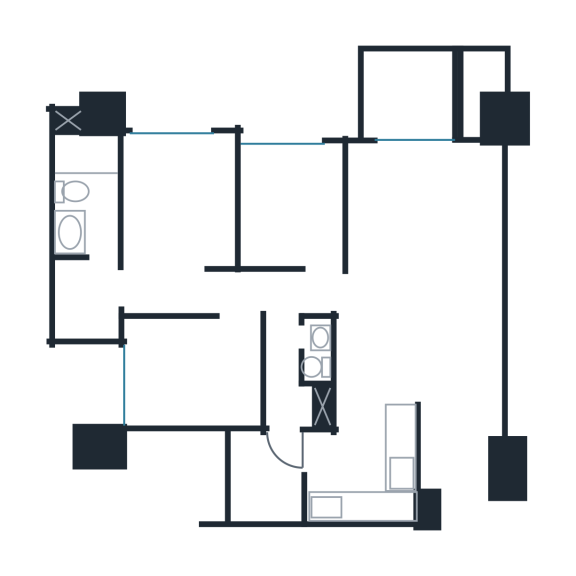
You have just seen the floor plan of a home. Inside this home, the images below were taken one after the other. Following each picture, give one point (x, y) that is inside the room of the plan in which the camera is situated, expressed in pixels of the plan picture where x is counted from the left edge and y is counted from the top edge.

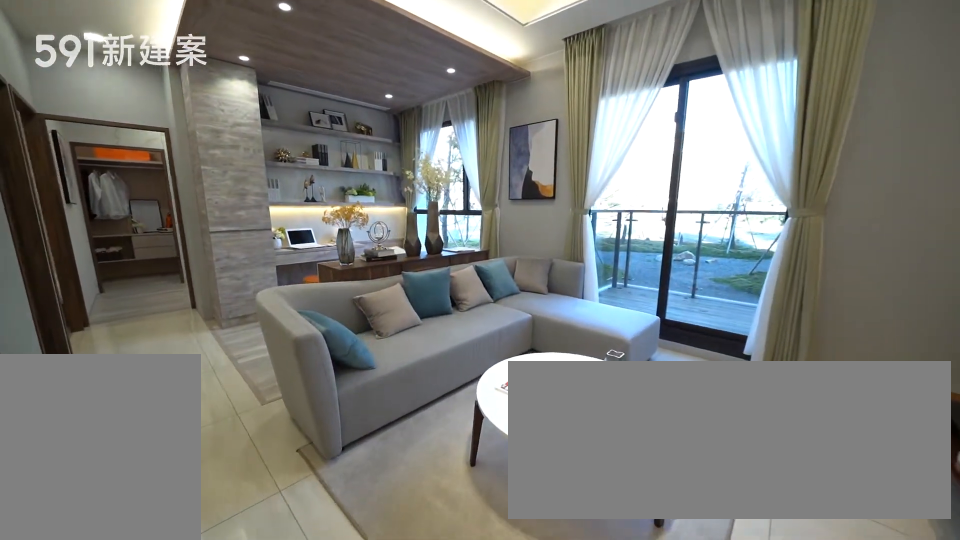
(463, 445)
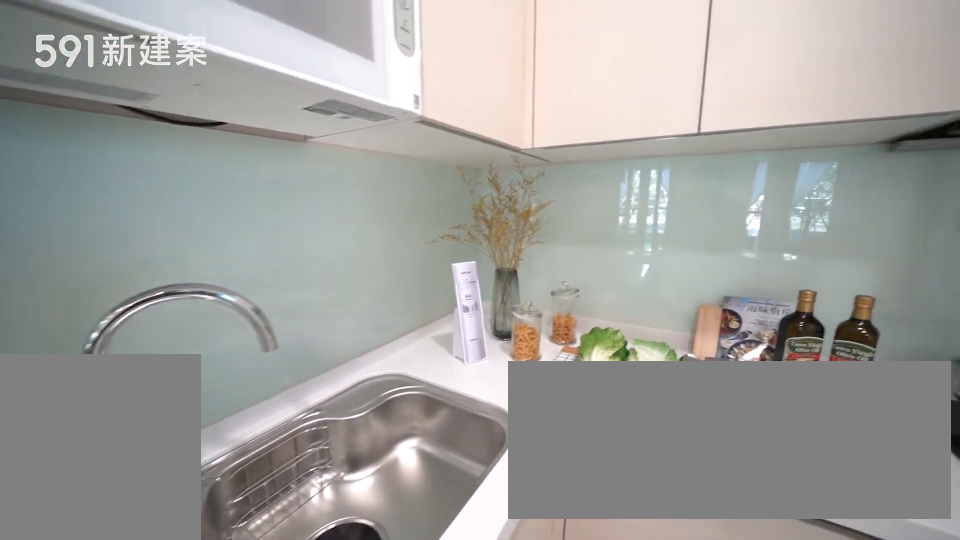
(364, 475)
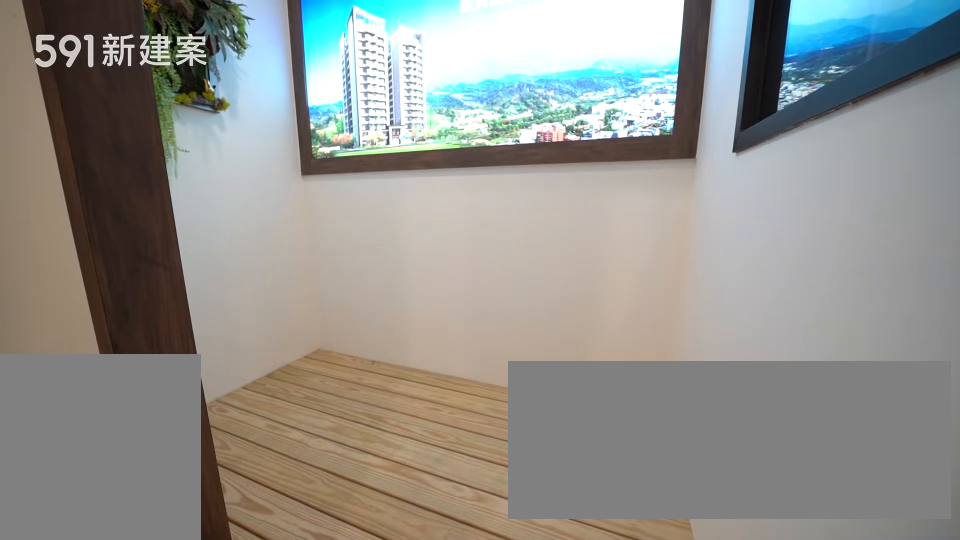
(265, 474)
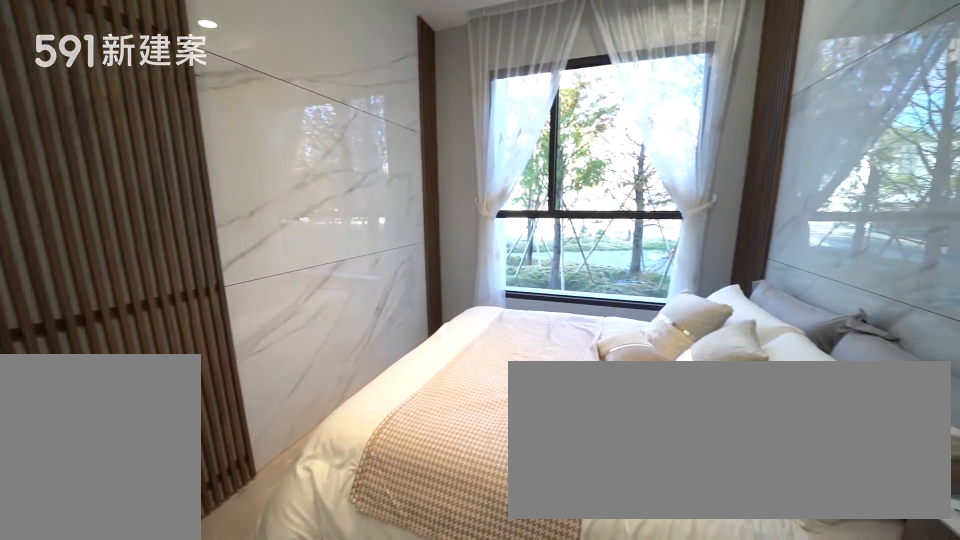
(182, 218)
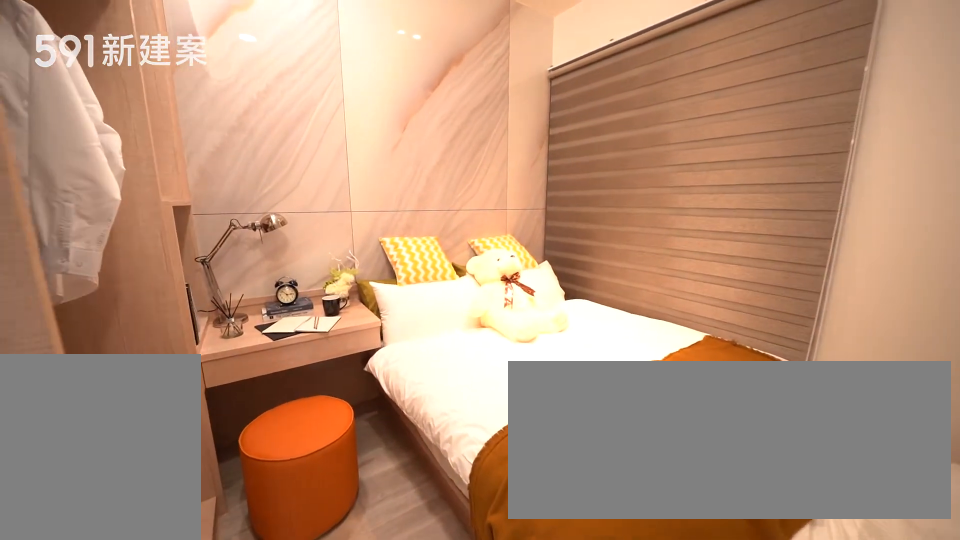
(188, 372)
